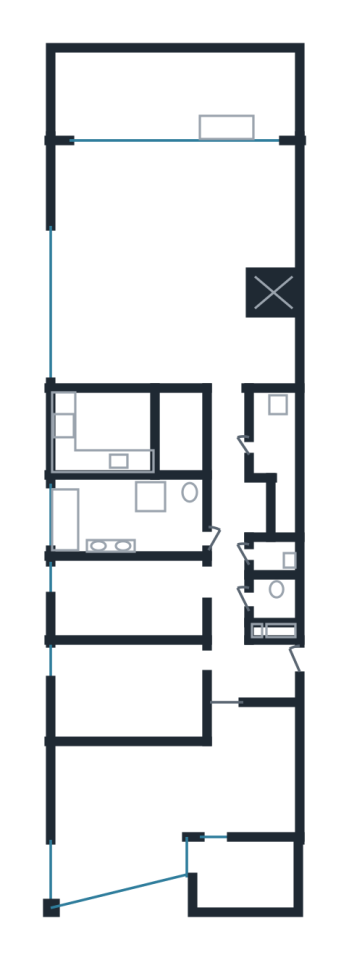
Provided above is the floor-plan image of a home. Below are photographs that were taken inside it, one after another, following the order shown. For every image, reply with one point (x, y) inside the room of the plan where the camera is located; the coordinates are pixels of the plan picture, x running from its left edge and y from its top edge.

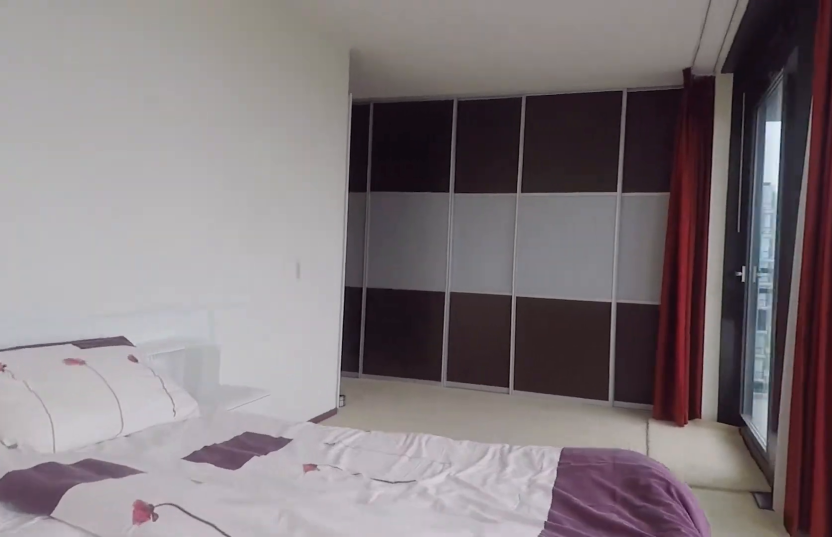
(170, 797)
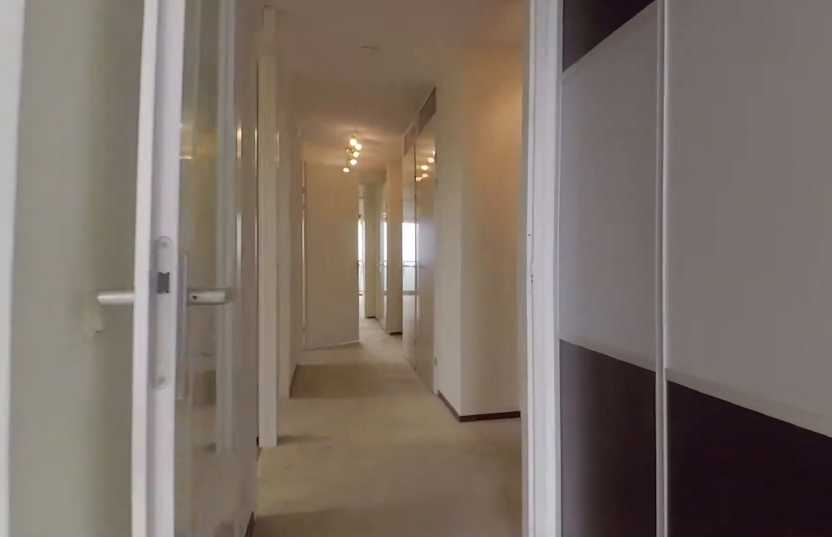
(170, 798)
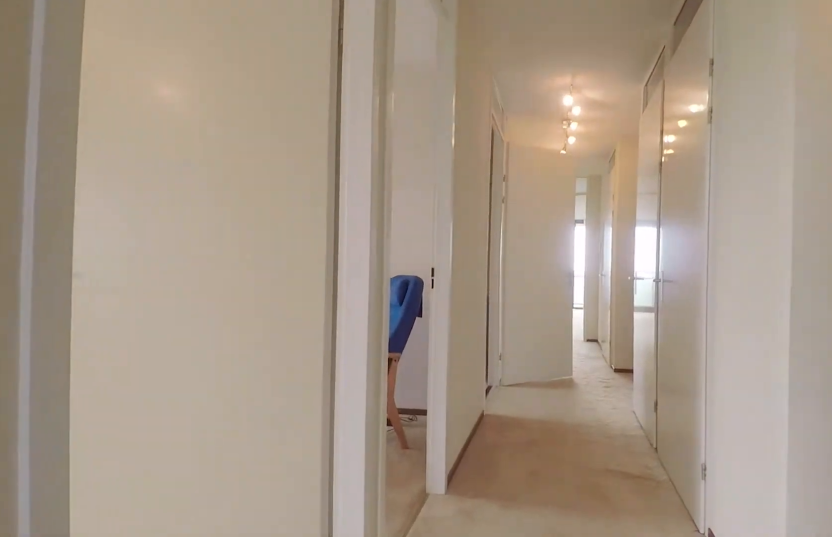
(238, 564)
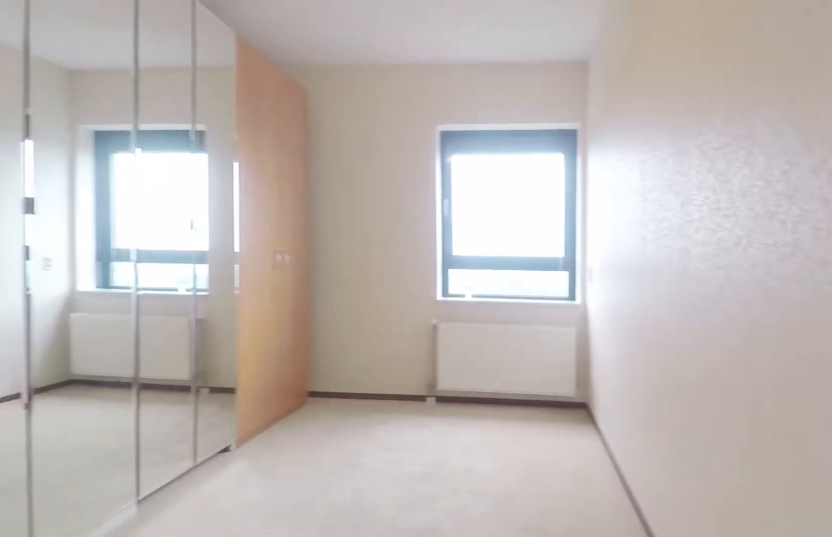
(129, 695)
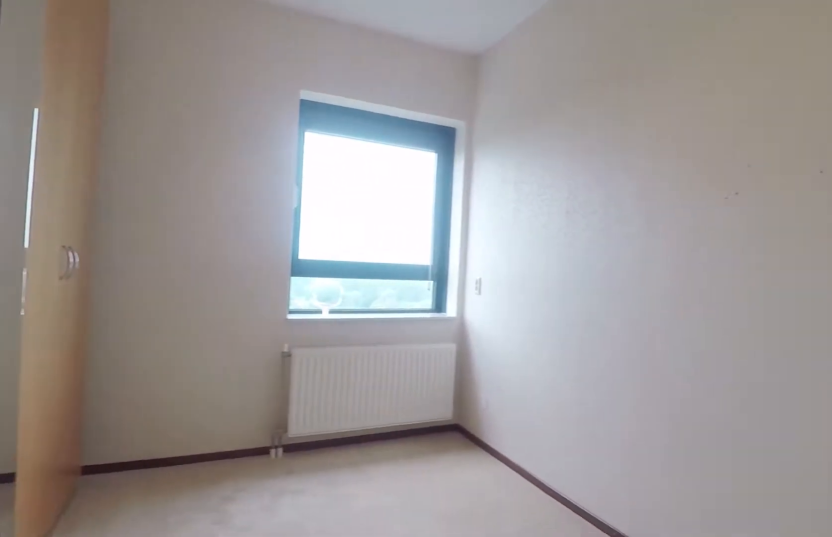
(129, 695)
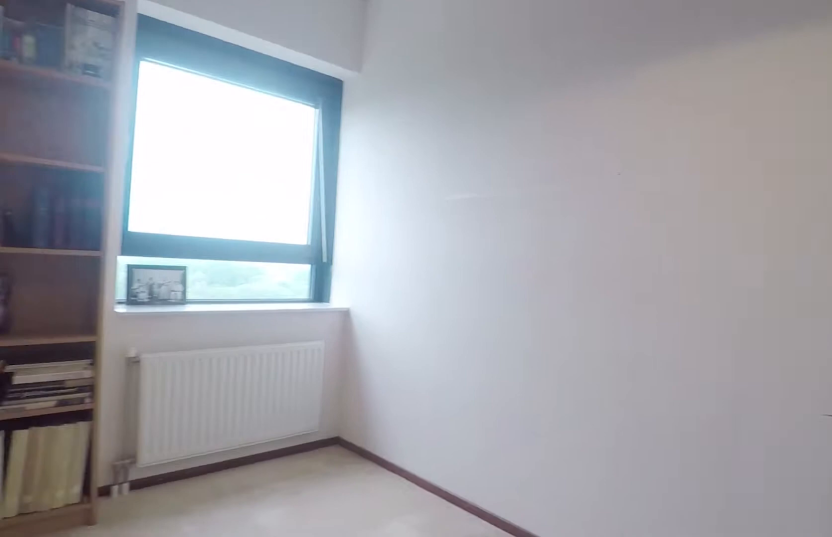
(129, 593)
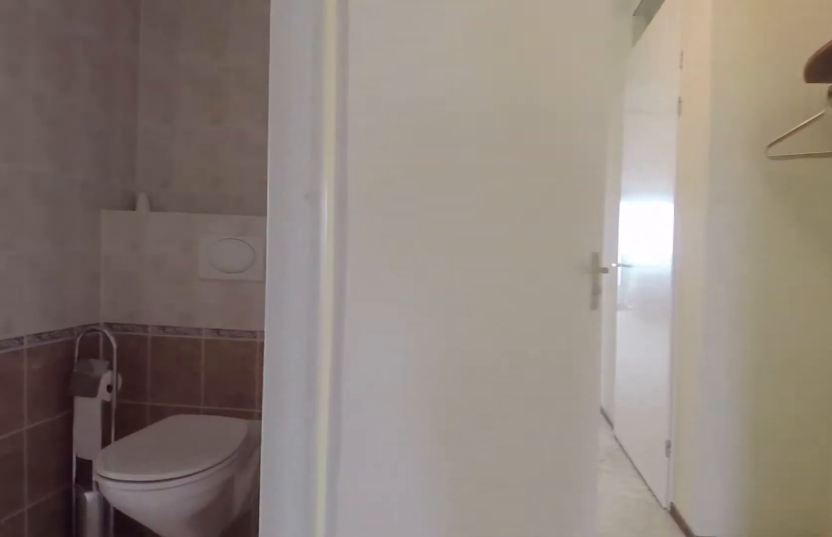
(237, 566)
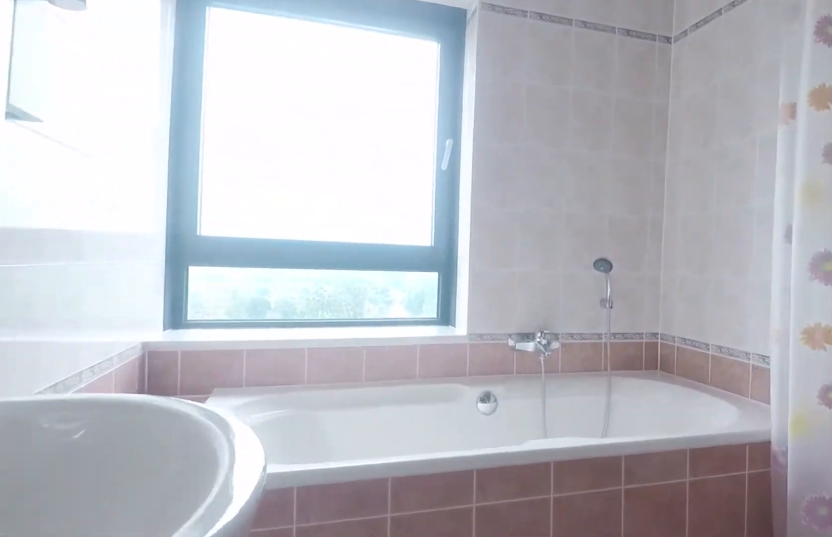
(130, 517)
